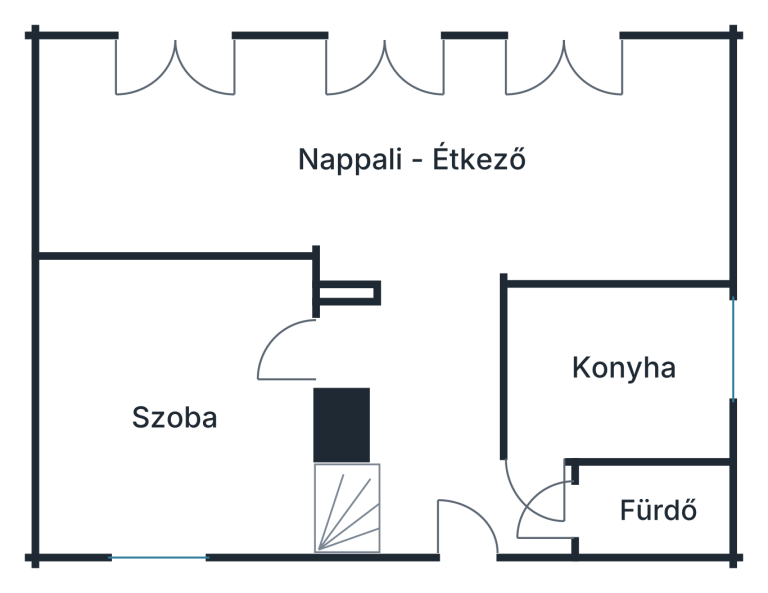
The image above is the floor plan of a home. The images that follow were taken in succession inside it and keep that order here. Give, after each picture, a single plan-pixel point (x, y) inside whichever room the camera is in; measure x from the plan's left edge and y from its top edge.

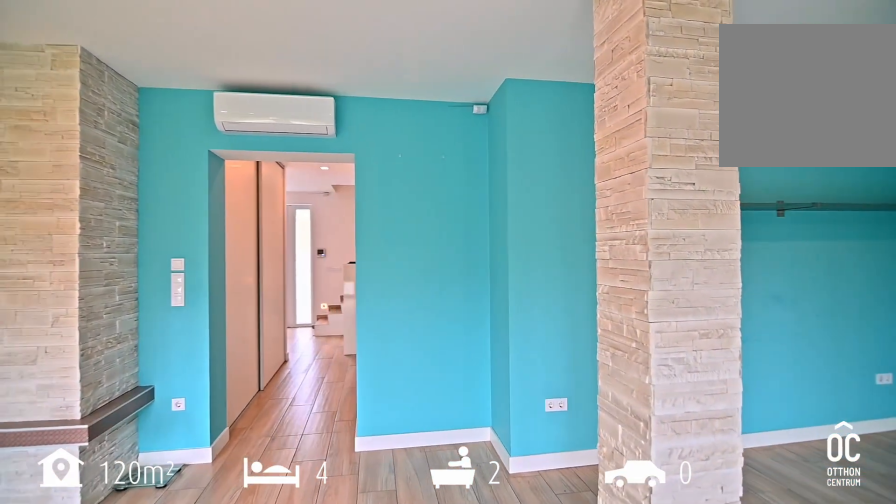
(407, 161)
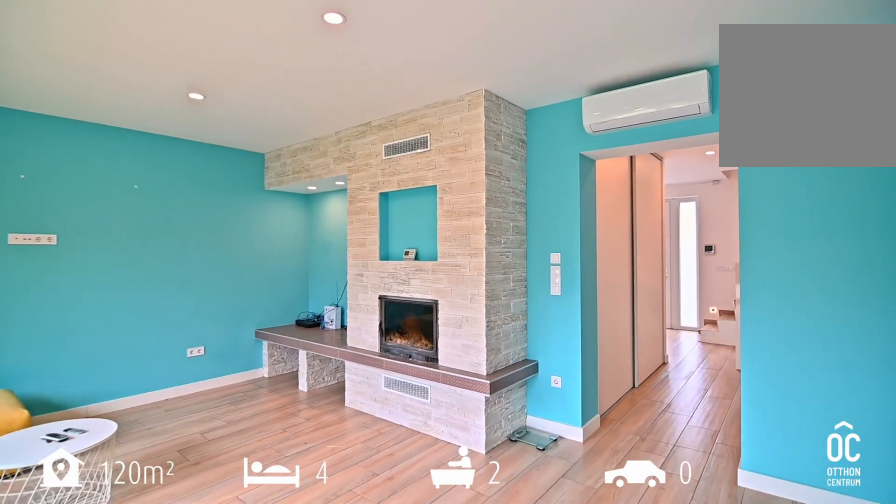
(407, 161)
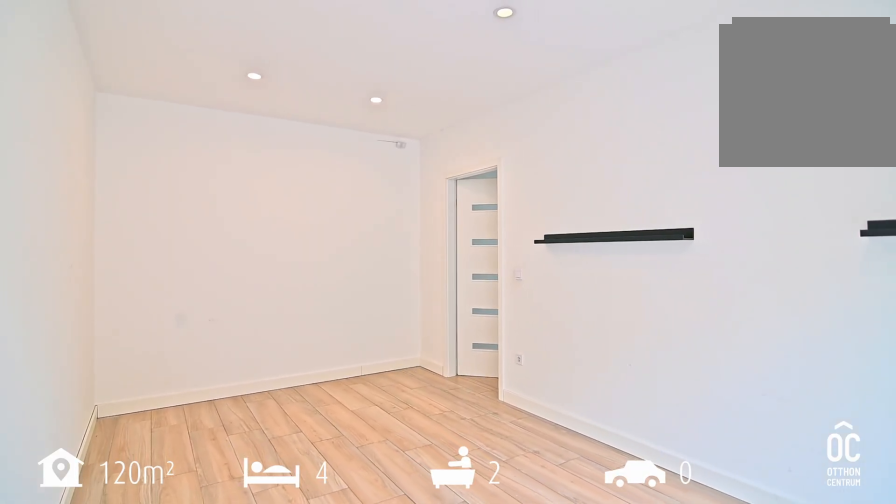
(173, 410)
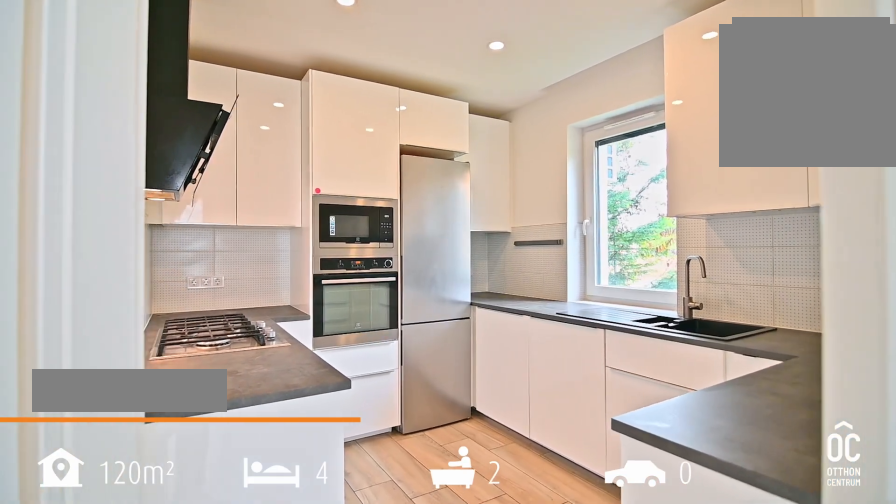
(620, 372)
